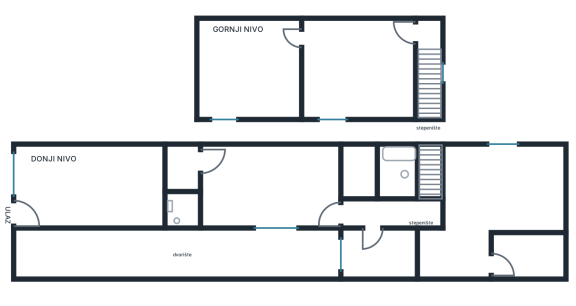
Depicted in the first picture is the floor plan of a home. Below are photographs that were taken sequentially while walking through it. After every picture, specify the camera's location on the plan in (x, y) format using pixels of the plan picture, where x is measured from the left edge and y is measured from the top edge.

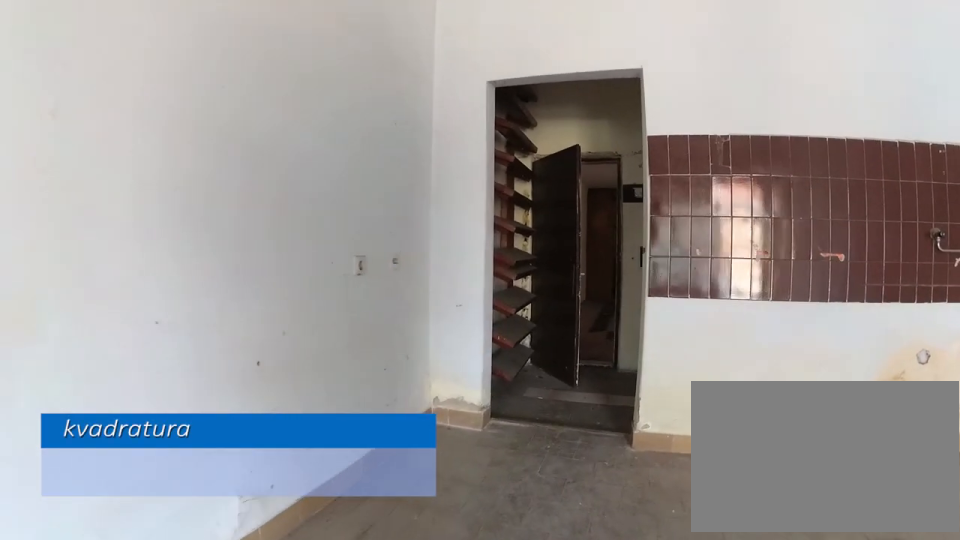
(107, 178)
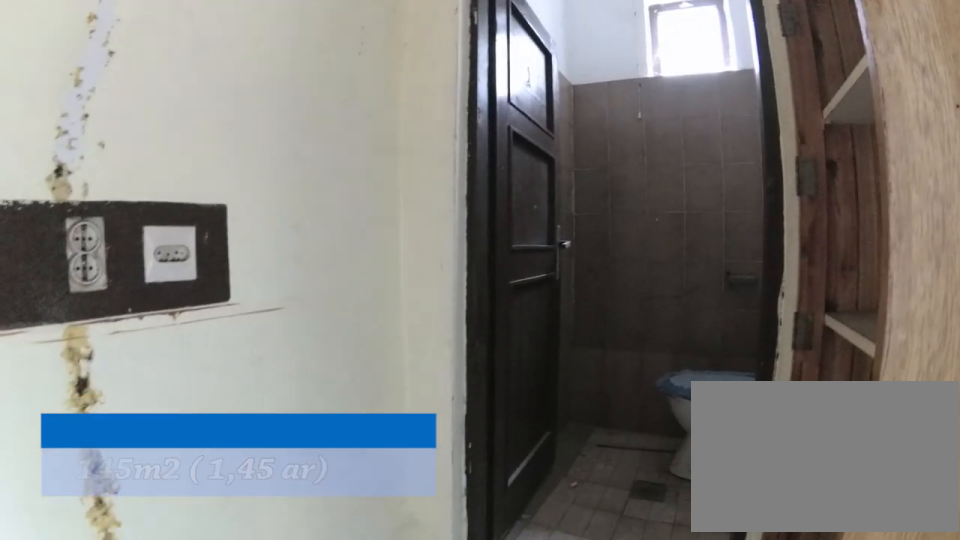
(183, 160)
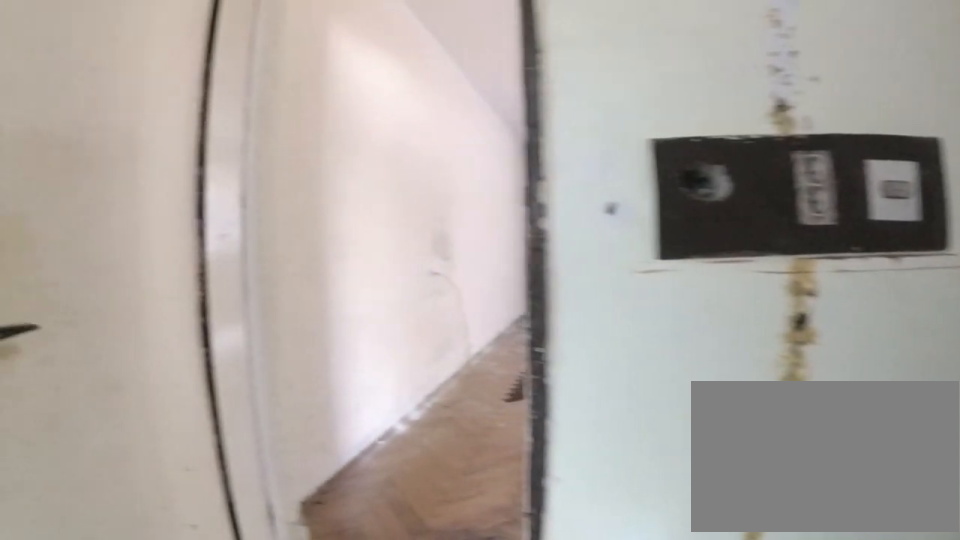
(170, 153)
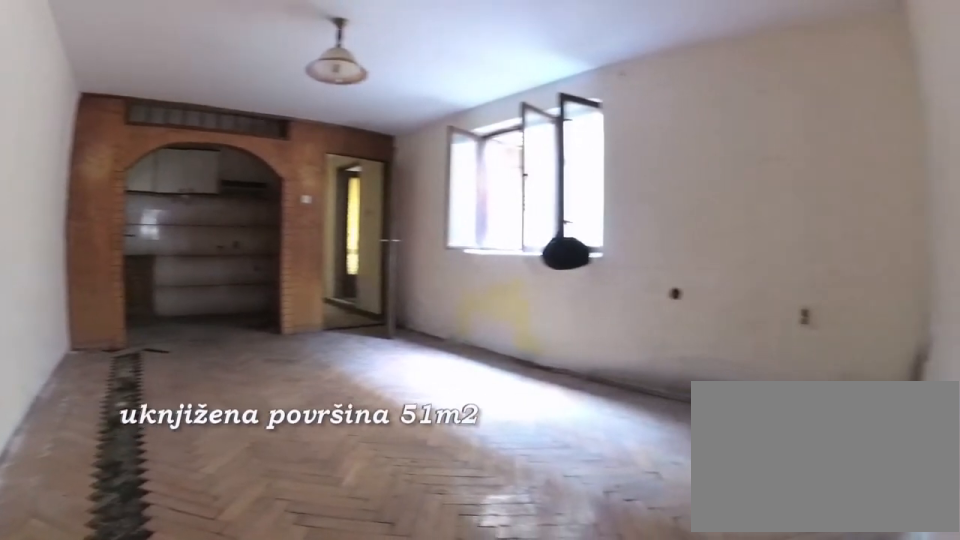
(187, 153)
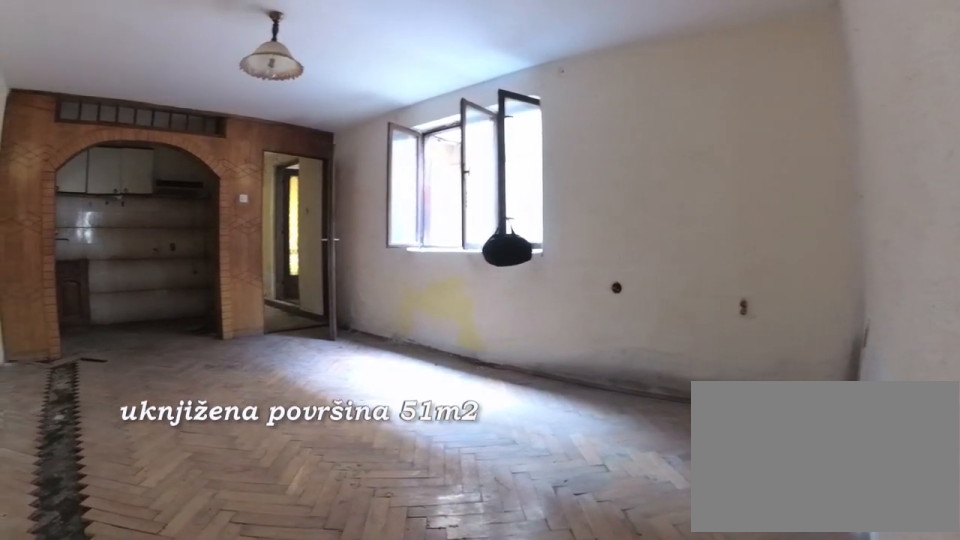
(195, 152)
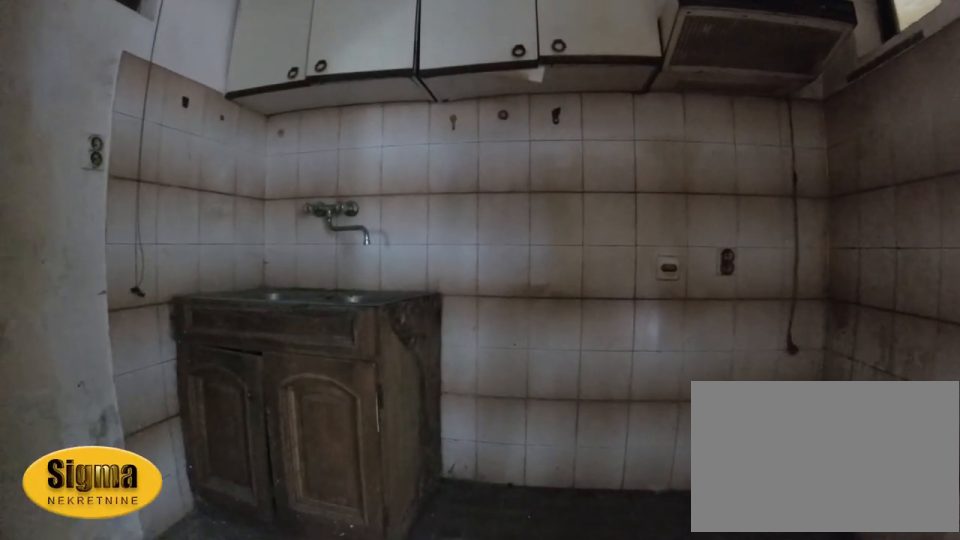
(329, 162)
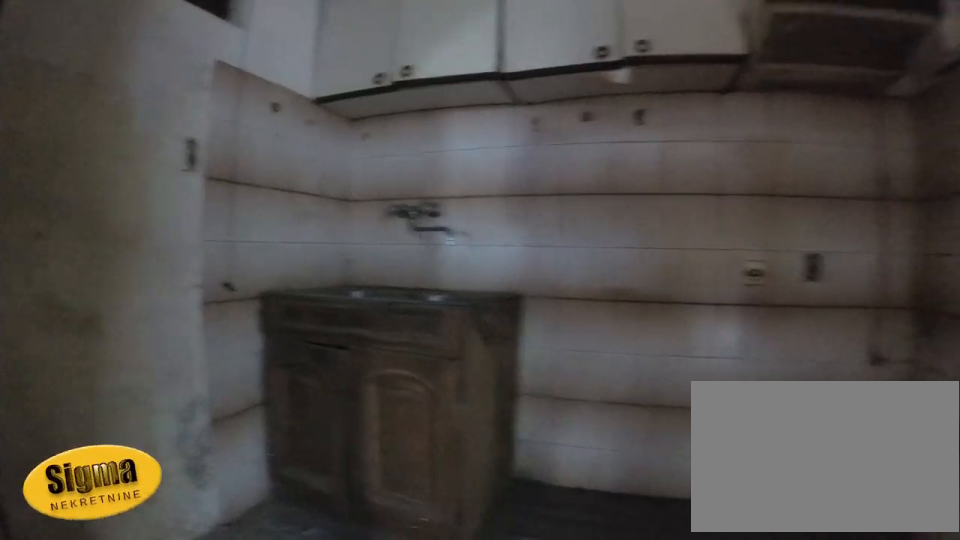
(326, 154)
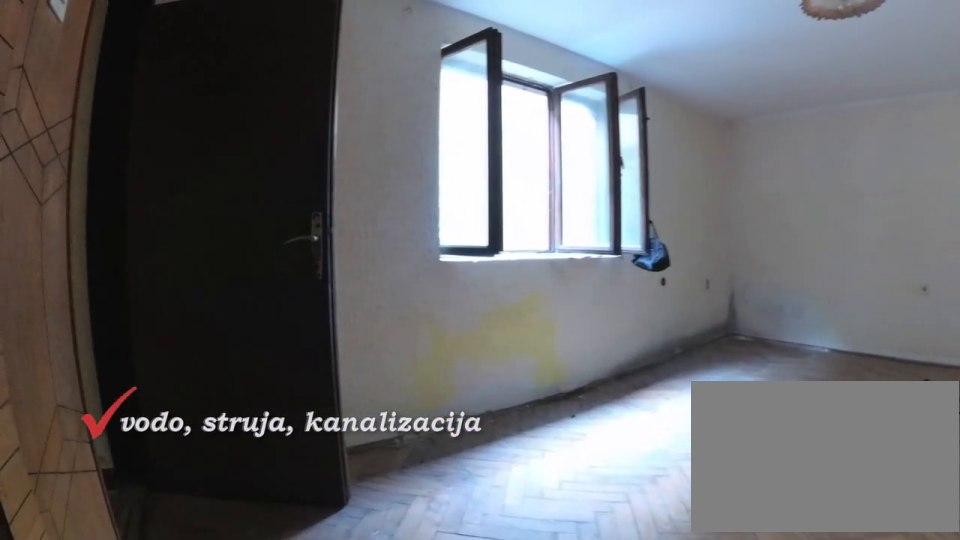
(333, 148)
